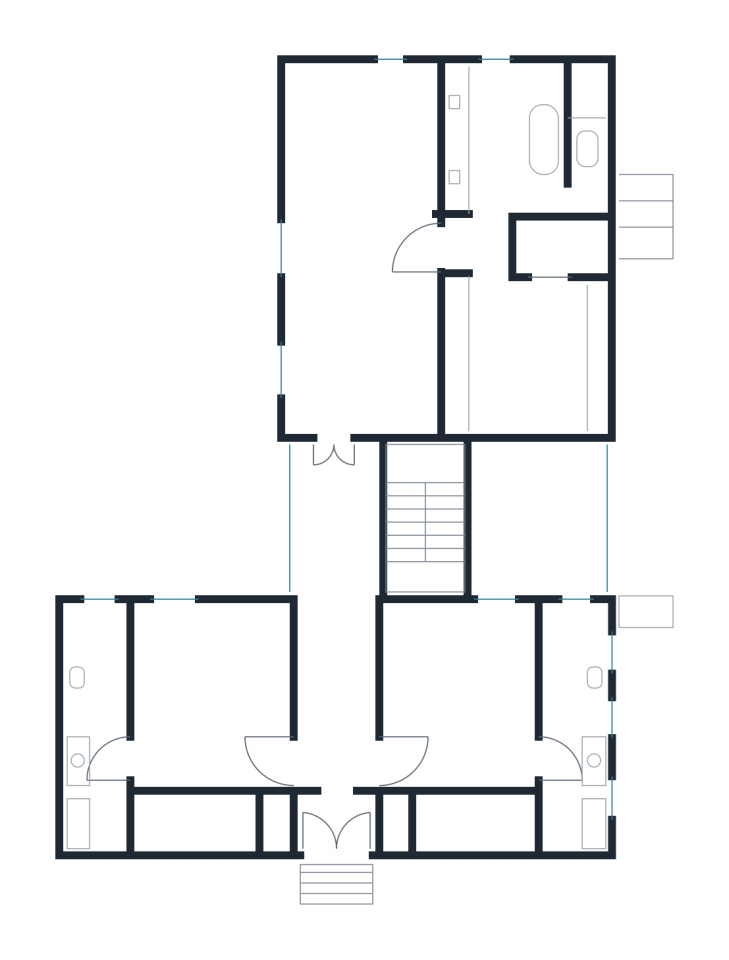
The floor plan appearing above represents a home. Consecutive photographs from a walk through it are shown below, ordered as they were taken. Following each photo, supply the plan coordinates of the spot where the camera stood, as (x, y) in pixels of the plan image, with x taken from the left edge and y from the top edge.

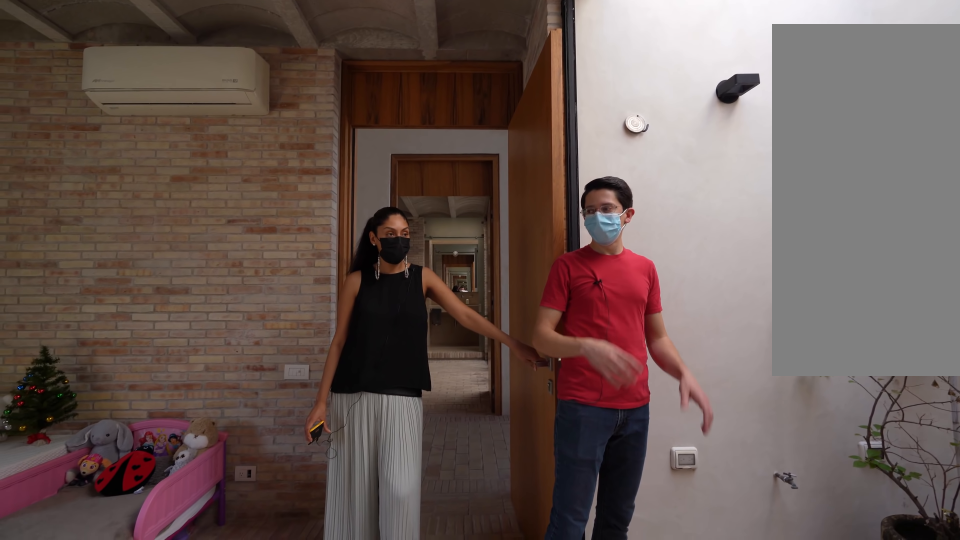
(196, 760)
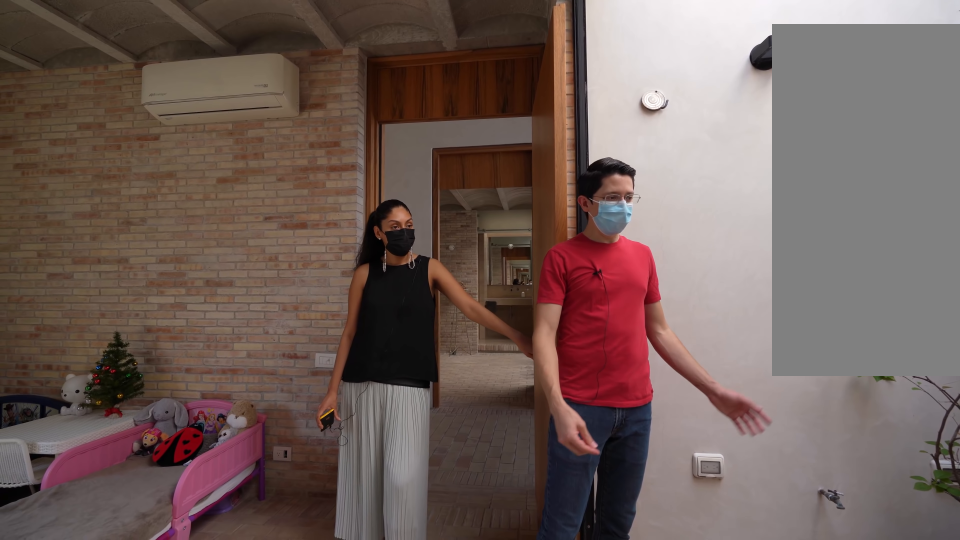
(192, 760)
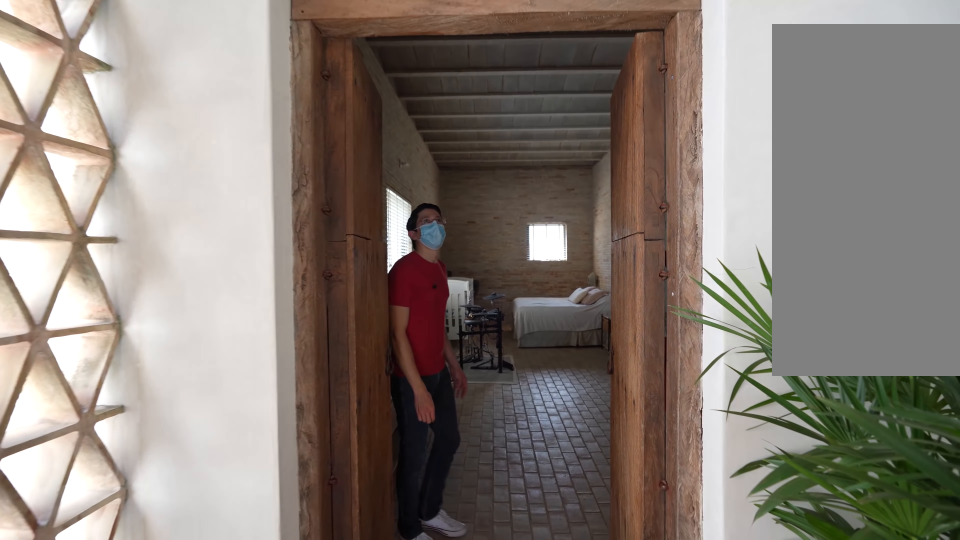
(331, 518)
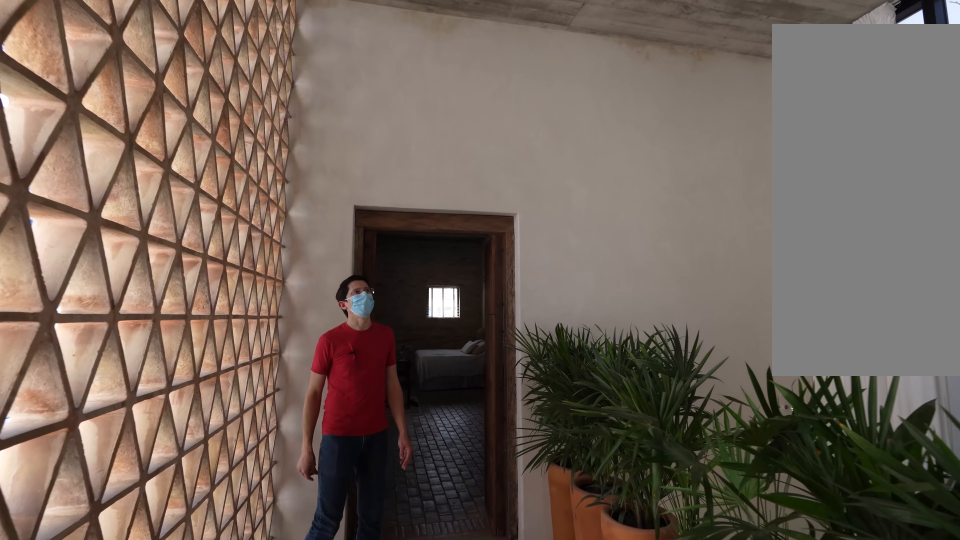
(330, 572)
